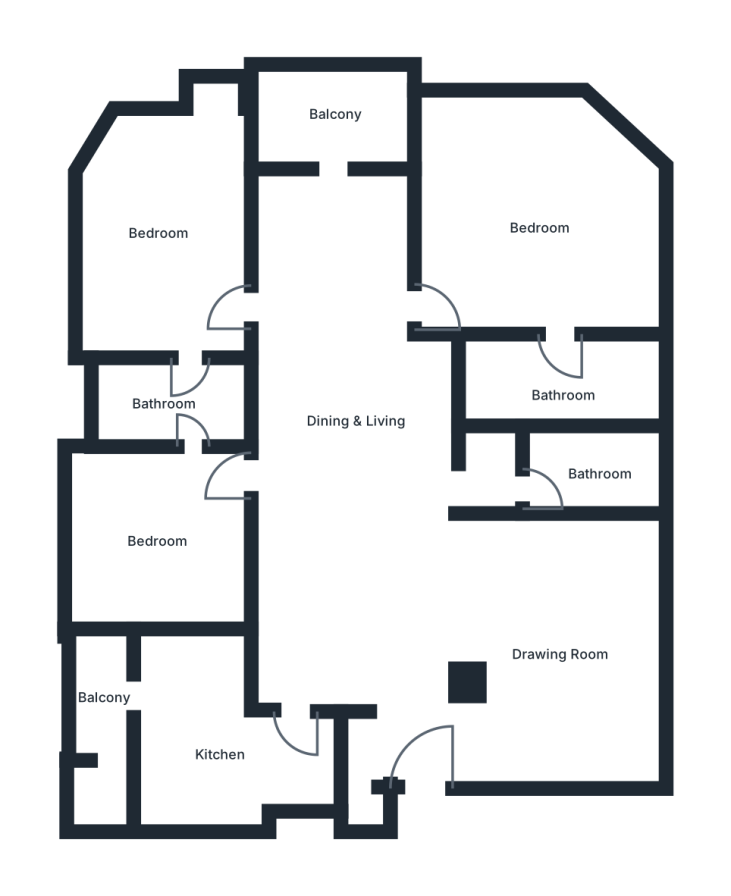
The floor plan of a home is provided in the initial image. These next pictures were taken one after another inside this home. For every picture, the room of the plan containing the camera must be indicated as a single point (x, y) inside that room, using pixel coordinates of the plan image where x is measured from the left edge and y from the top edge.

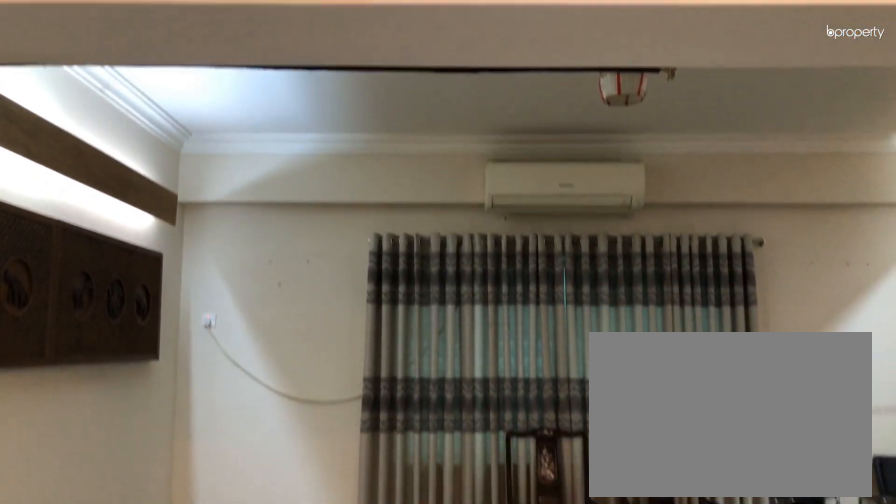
(558, 667)
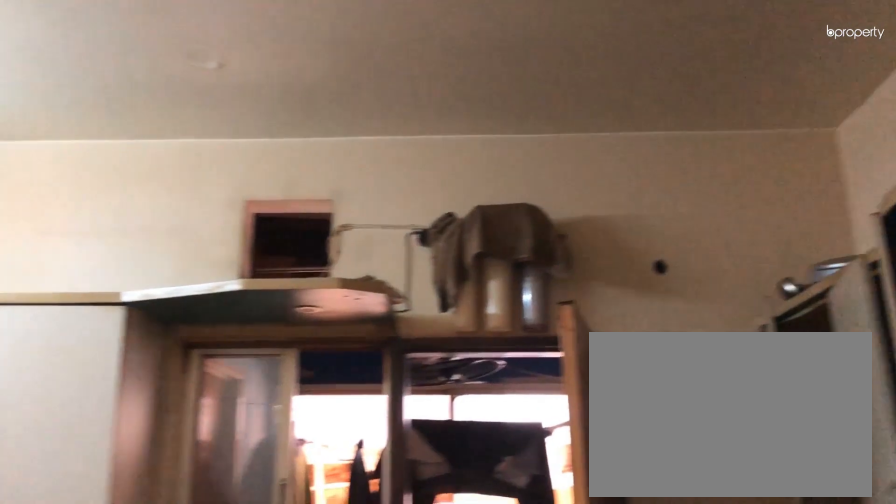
(197, 741)
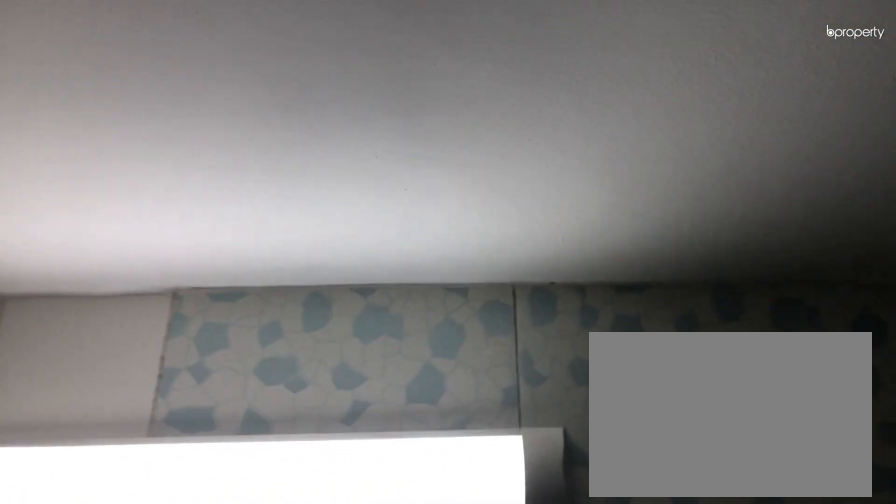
(588, 469)
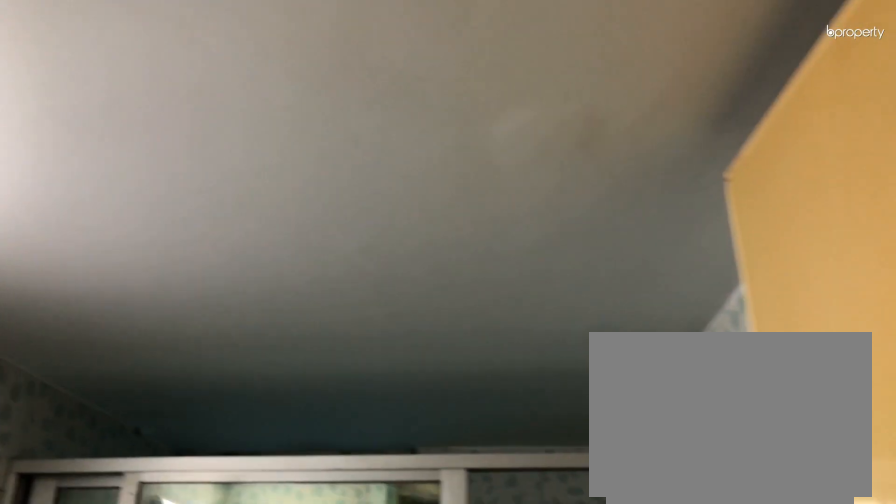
(588, 469)
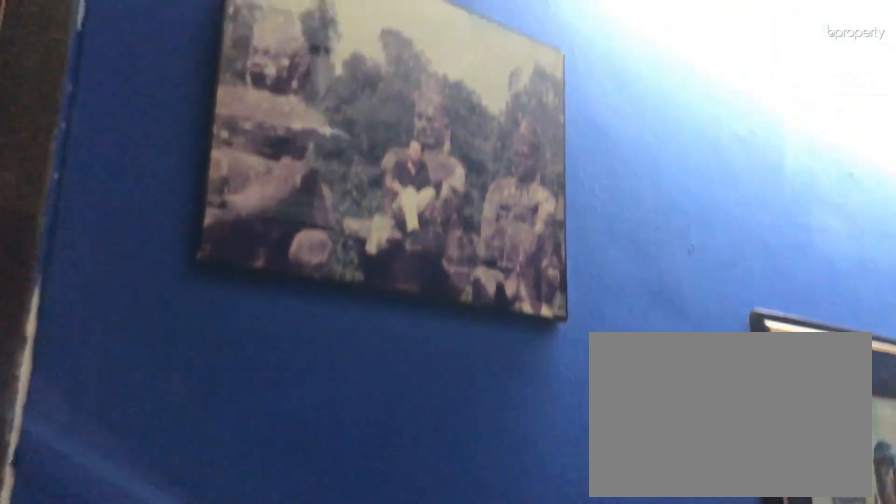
(165, 545)
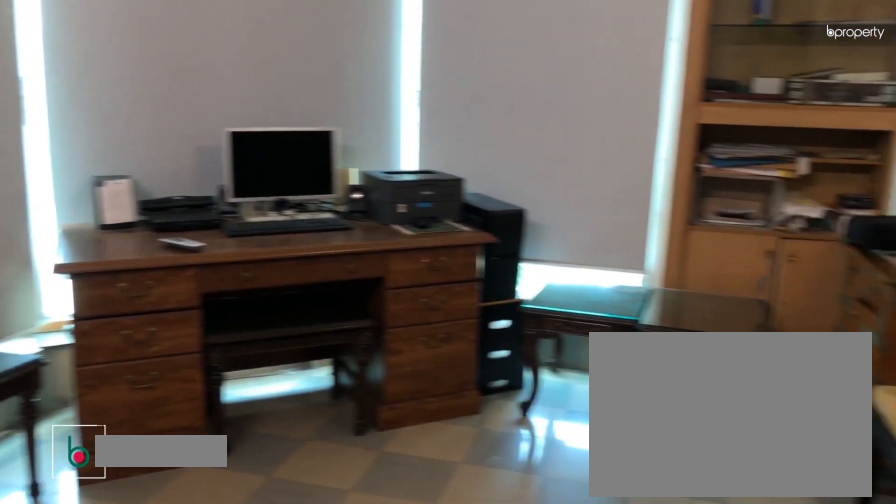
(158, 235)
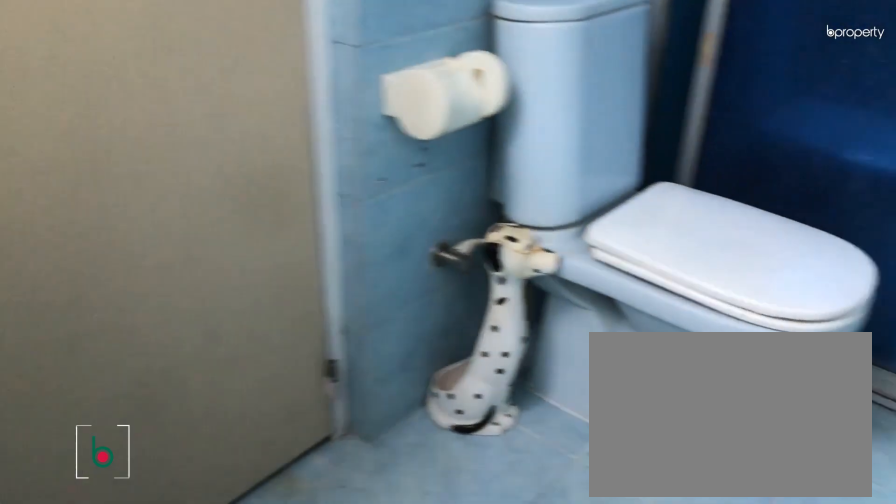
(165, 395)
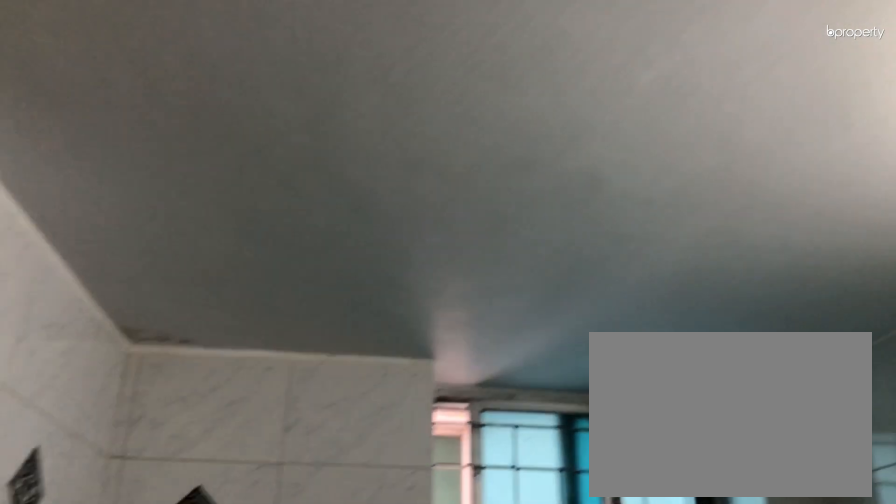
(556, 380)
